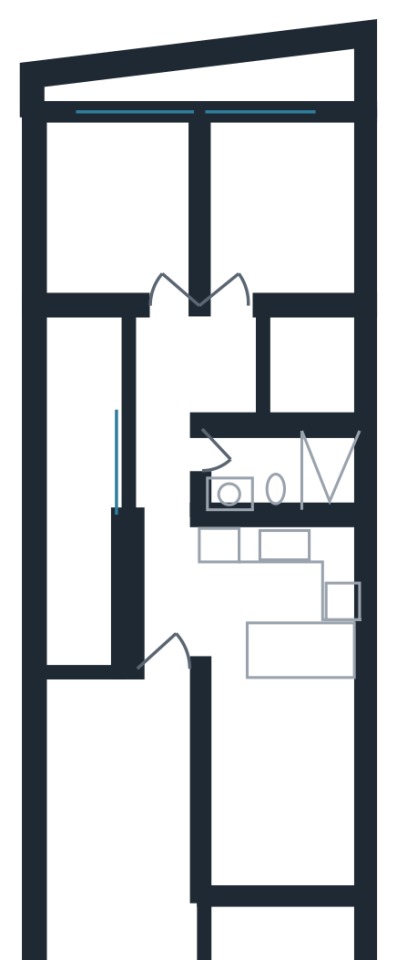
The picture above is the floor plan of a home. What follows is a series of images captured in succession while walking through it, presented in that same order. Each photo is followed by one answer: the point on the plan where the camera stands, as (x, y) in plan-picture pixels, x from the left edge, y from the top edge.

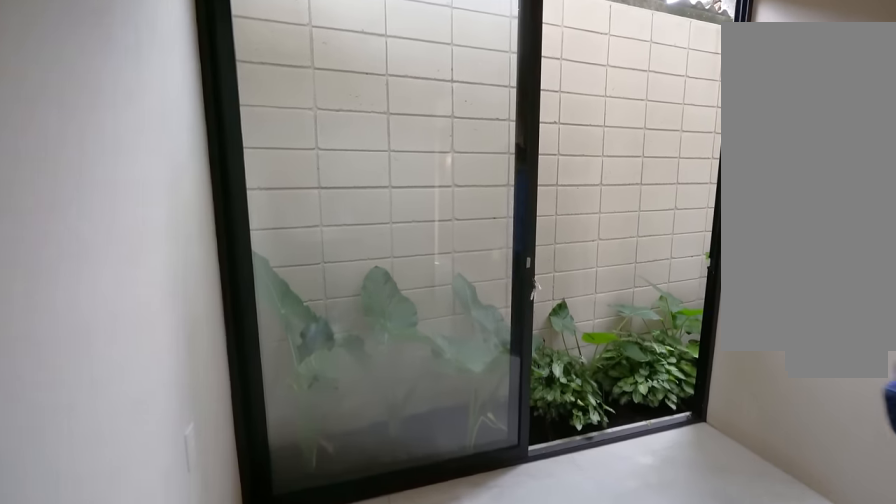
(122, 230)
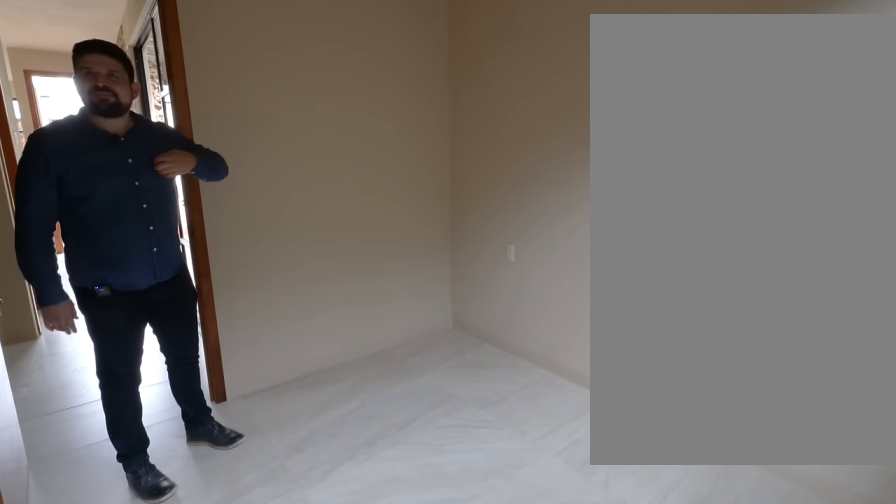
(113, 194)
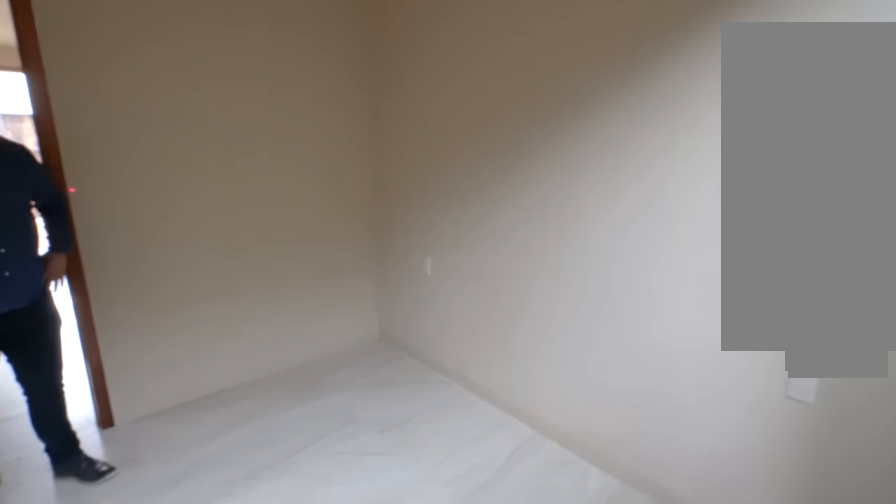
(156, 169)
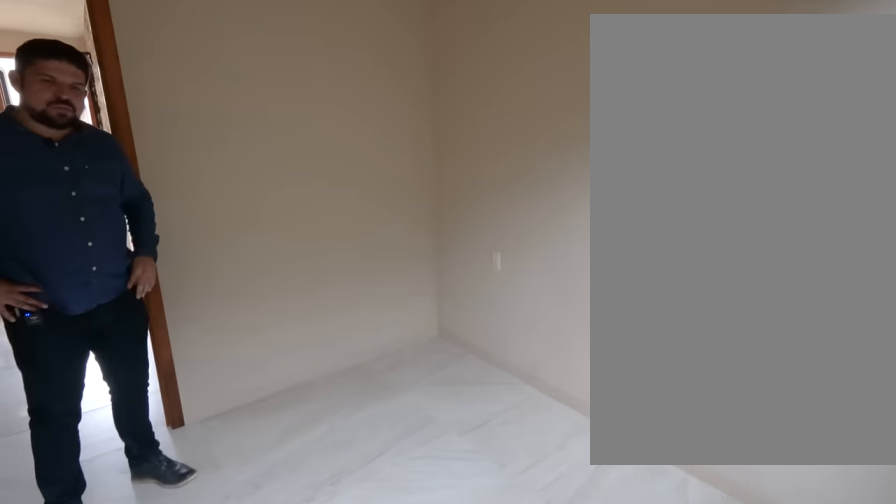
(157, 169)
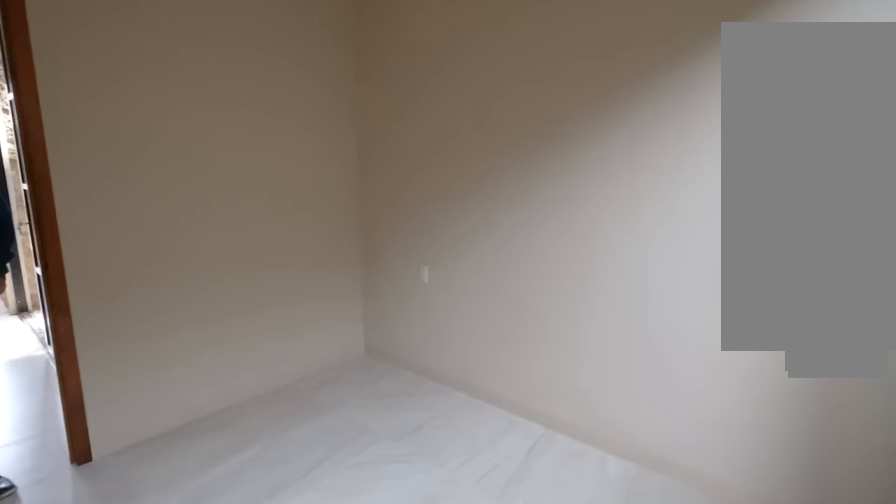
(157, 170)
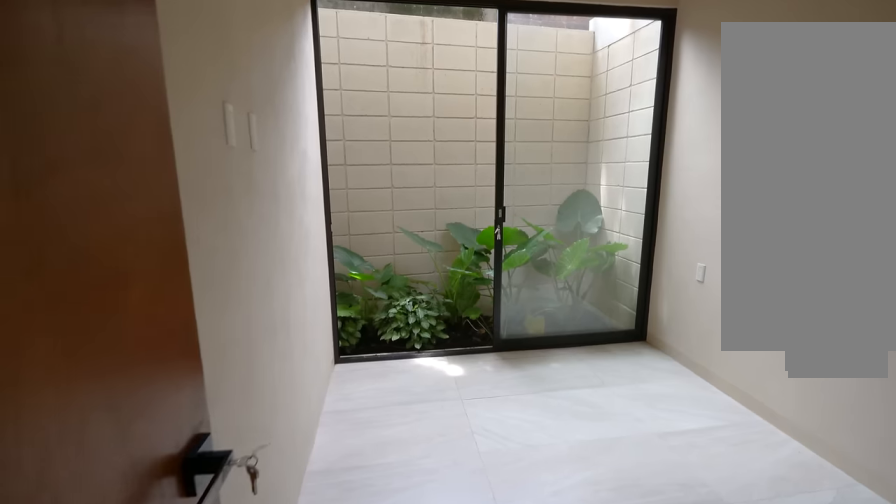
(244, 276)
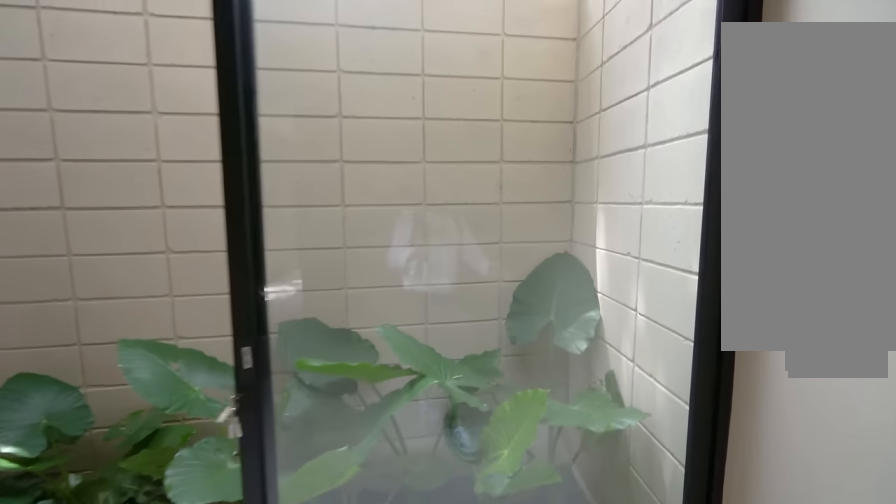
(241, 279)
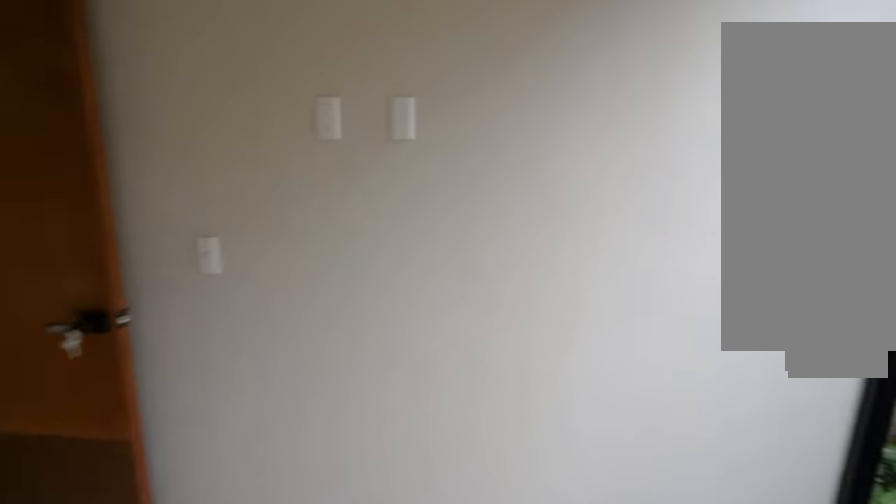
(337, 142)
